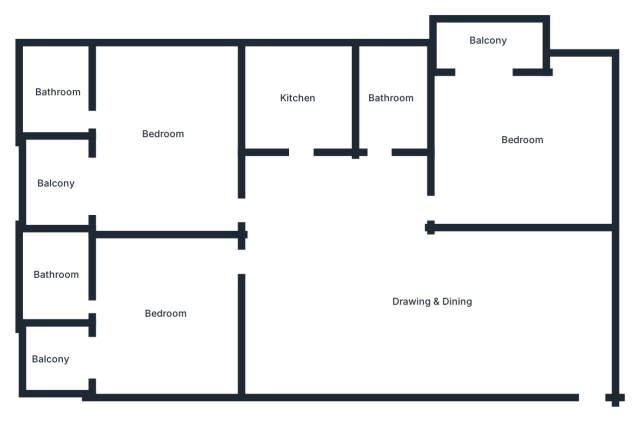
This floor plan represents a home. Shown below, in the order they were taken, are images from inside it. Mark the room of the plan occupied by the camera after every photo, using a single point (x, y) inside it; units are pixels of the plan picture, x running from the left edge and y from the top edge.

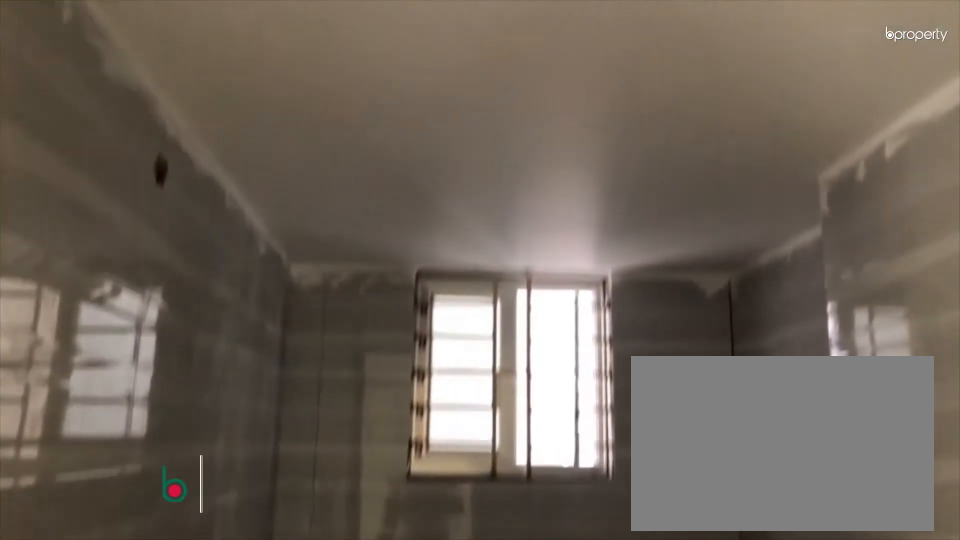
(392, 99)
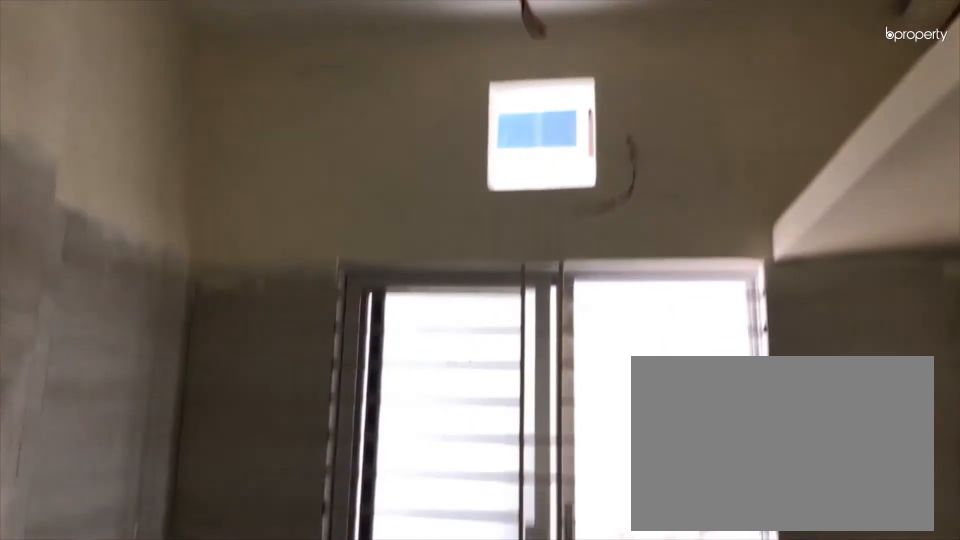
(299, 99)
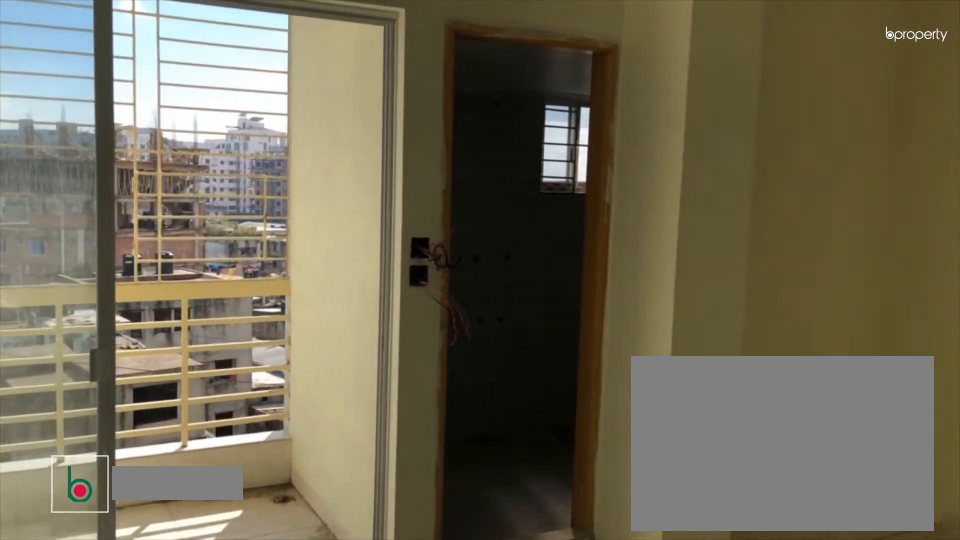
(164, 135)
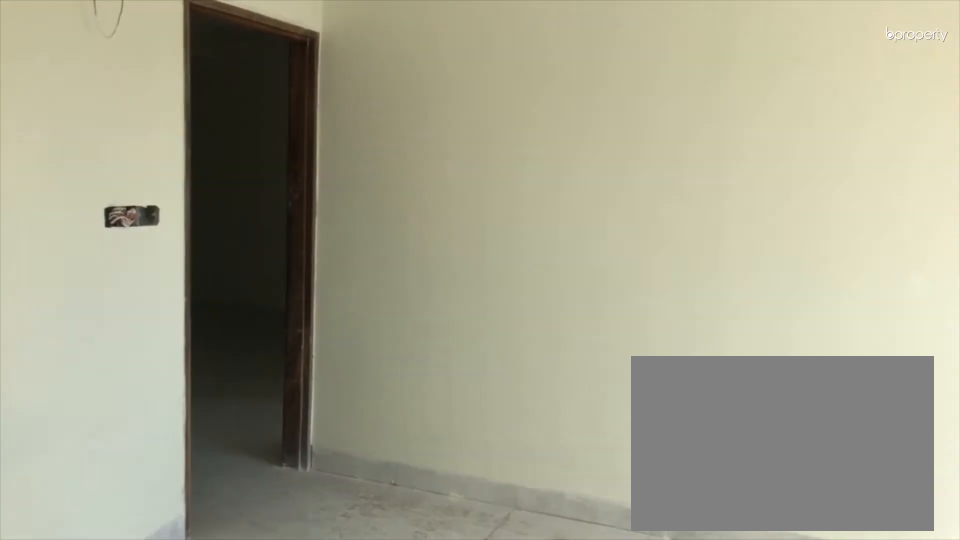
(164, 135)
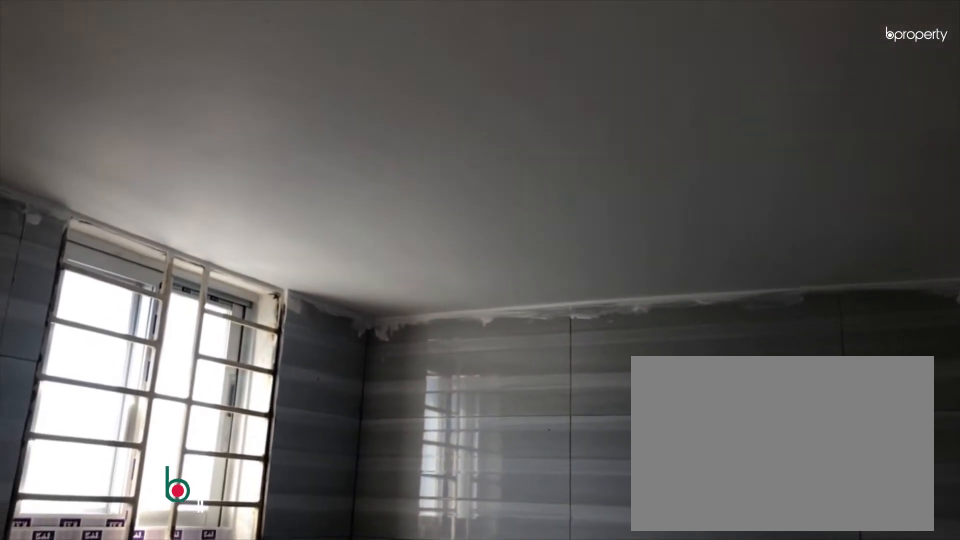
(60, 90)
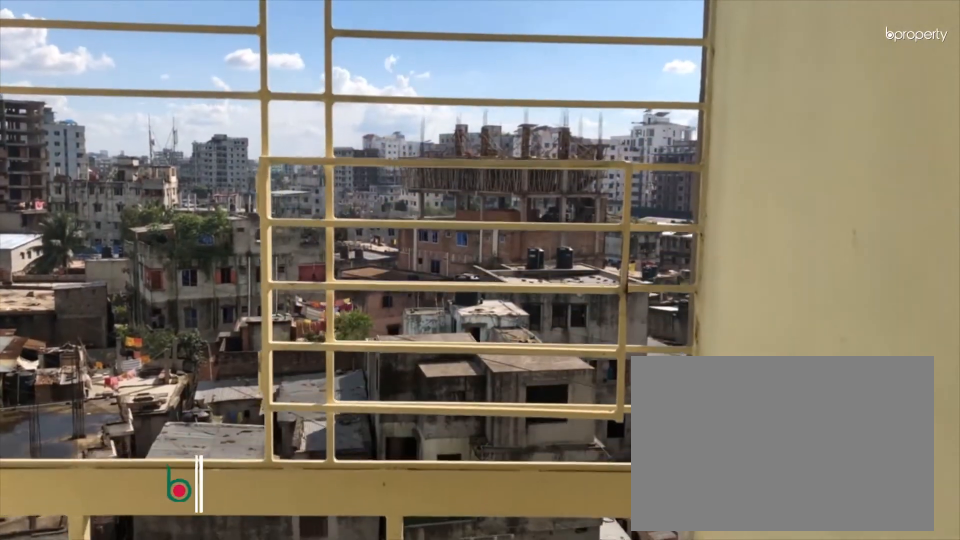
(54, 186)
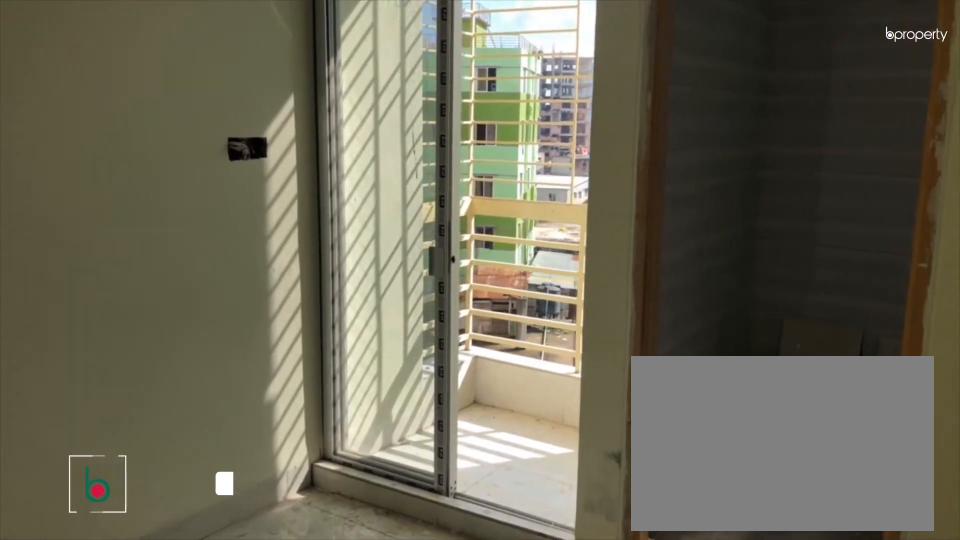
(164, 311)
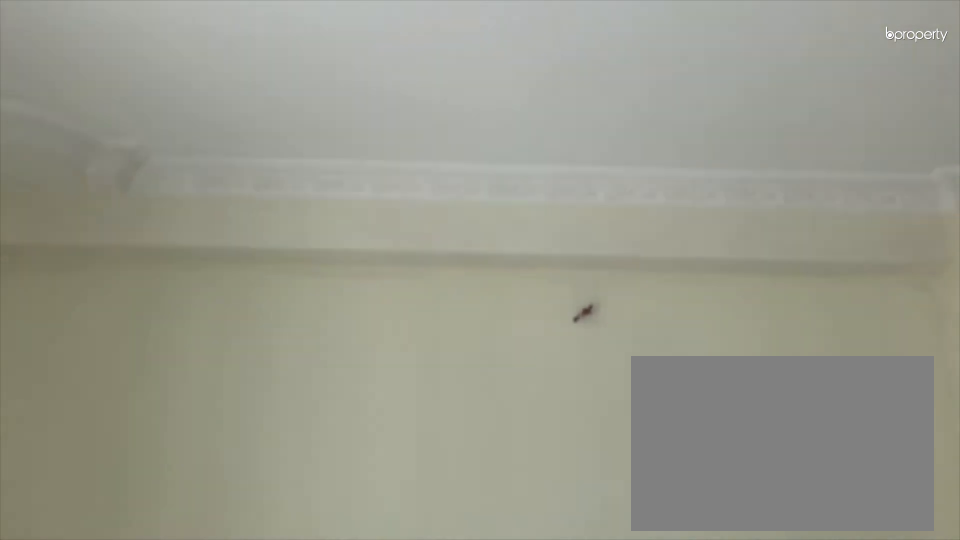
(164, 311)
